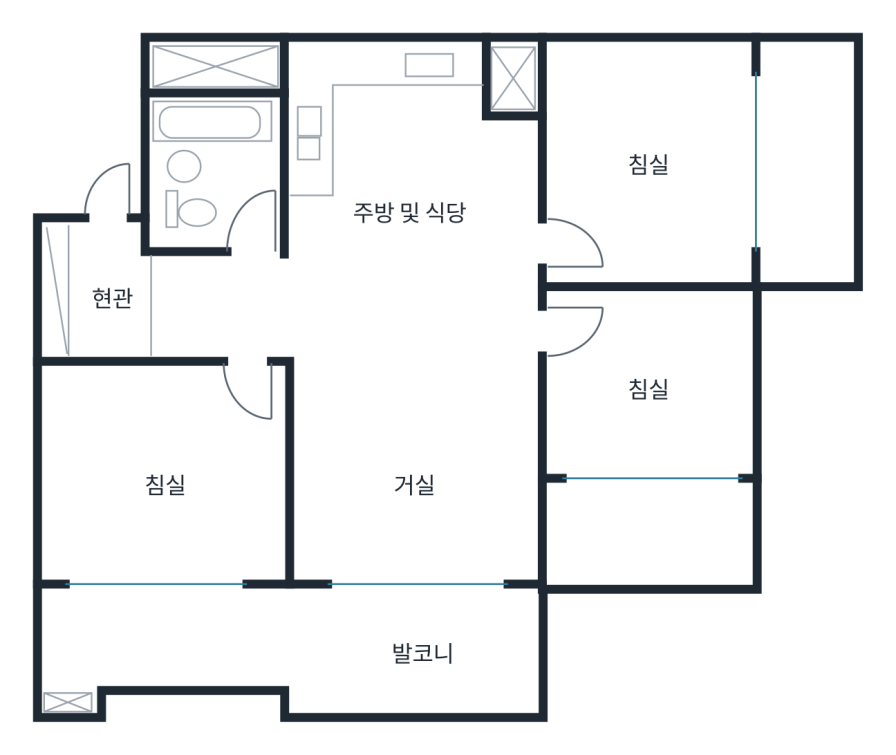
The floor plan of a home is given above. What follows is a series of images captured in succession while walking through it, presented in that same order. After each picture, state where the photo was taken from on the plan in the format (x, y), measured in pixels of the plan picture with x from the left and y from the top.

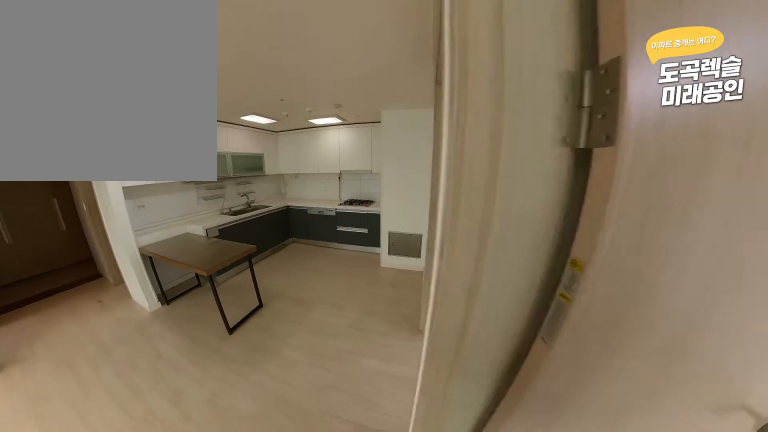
(530, 324)
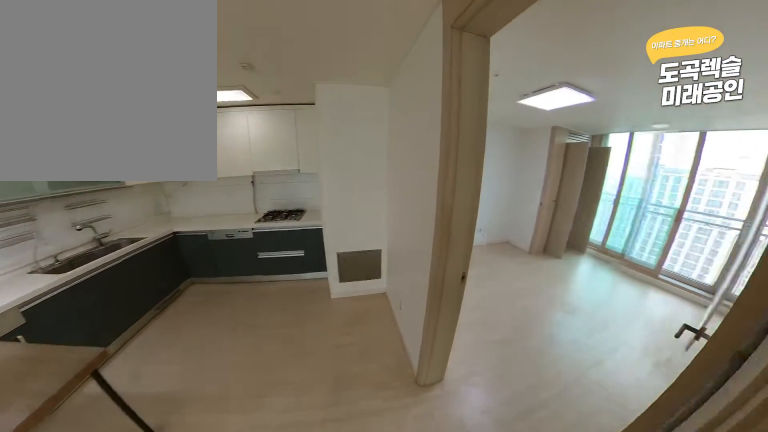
(477, 283)
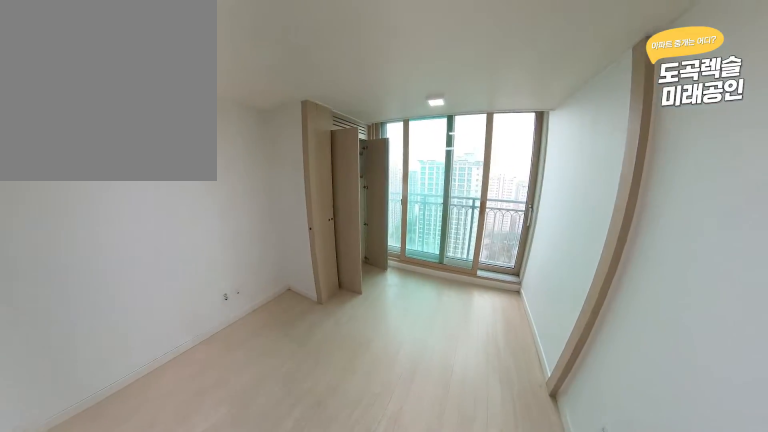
(598, 225)
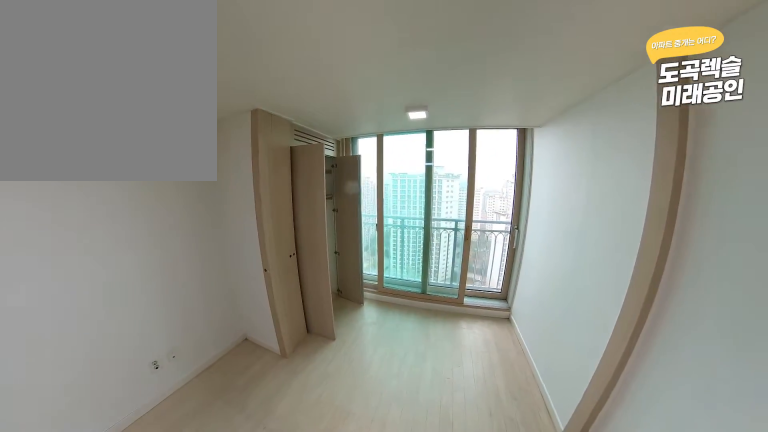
(598, 225)
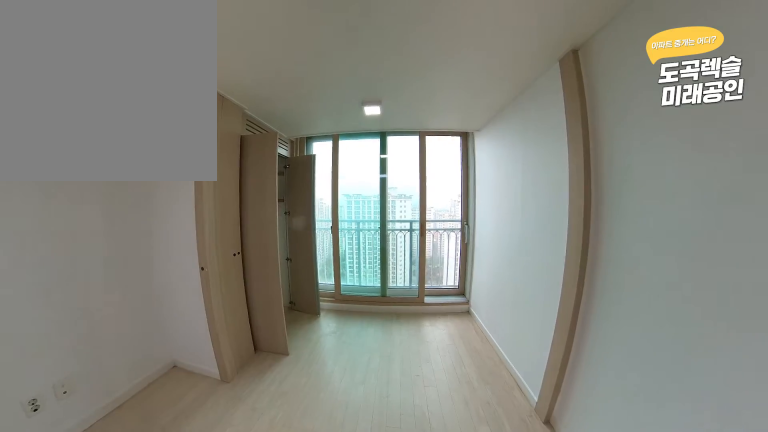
(598, 225)
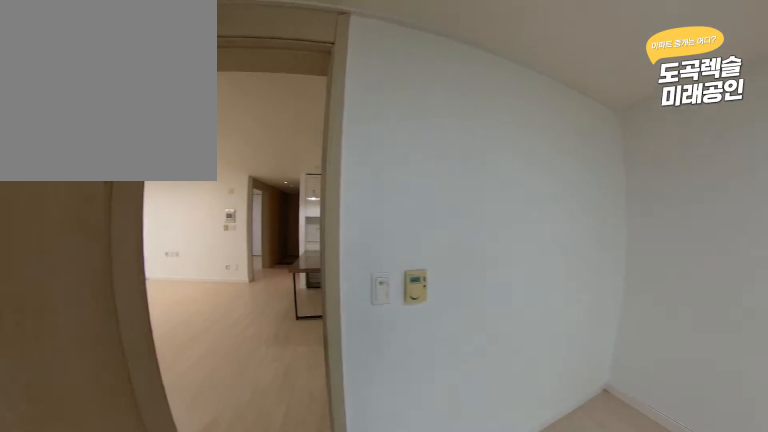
(563, 222)
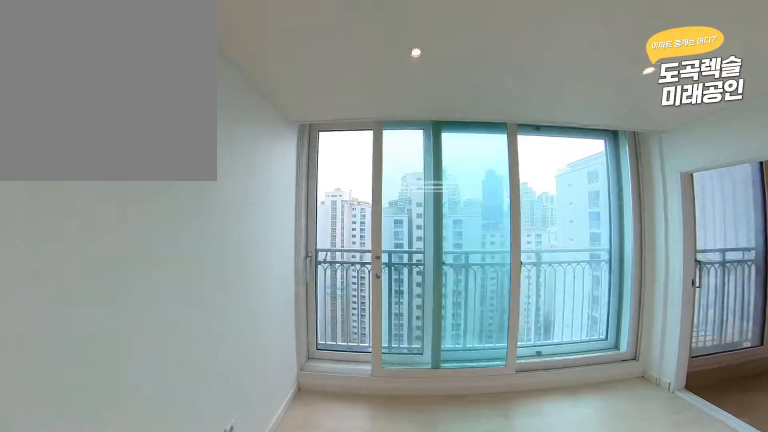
(477, 517)
